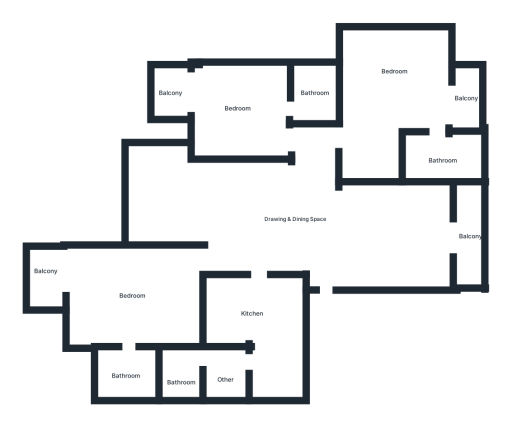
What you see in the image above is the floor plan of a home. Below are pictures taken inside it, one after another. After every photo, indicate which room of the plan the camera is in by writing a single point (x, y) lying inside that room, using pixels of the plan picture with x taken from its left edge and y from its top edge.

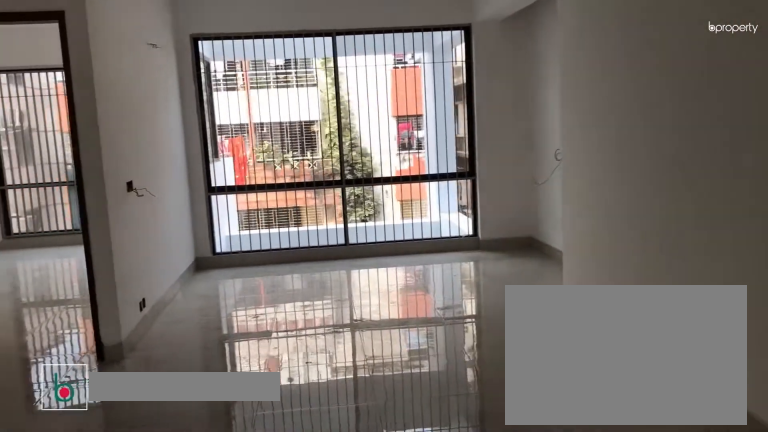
(273, 222)
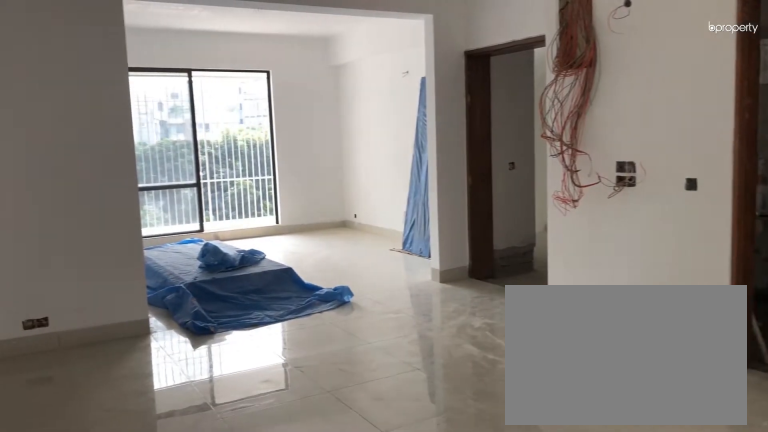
(273, 222)
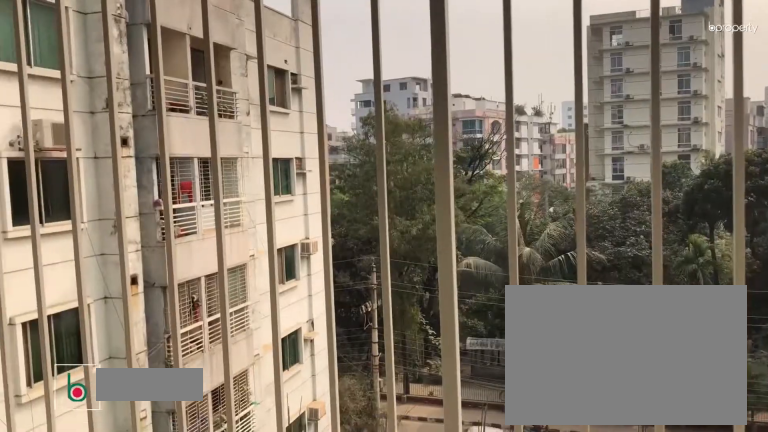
(467, 239)
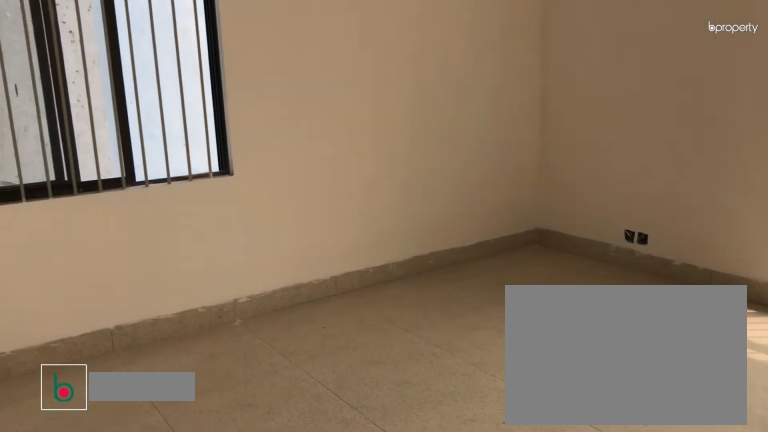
(386, 71)
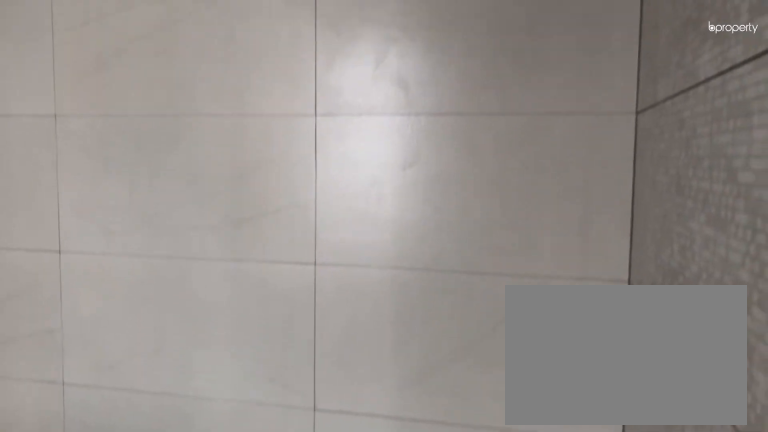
(438, 156)
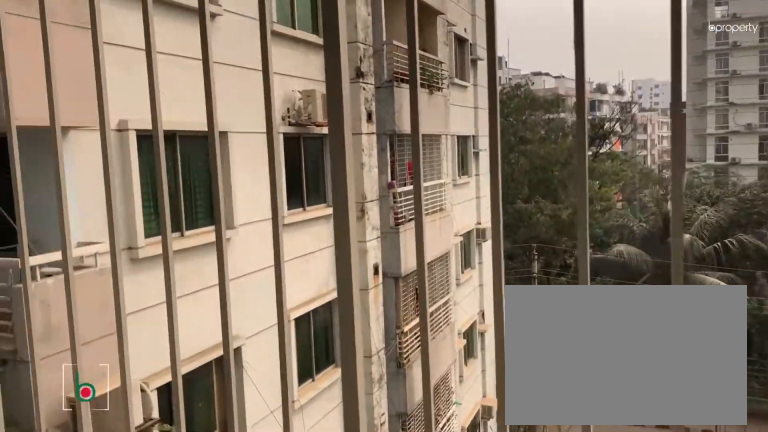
(469, 102)
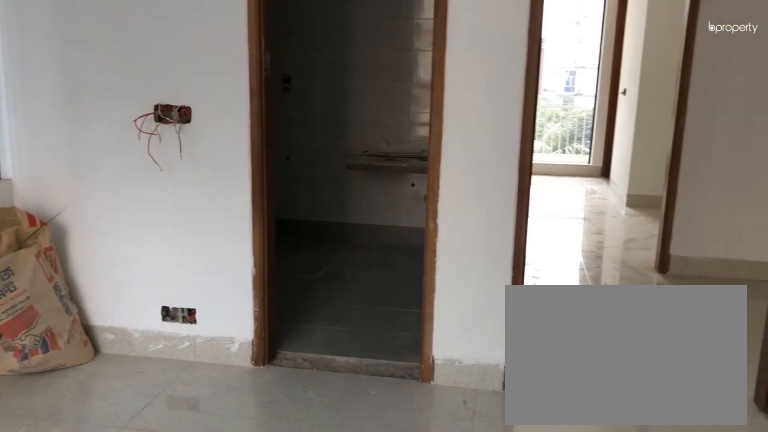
(236, 116)
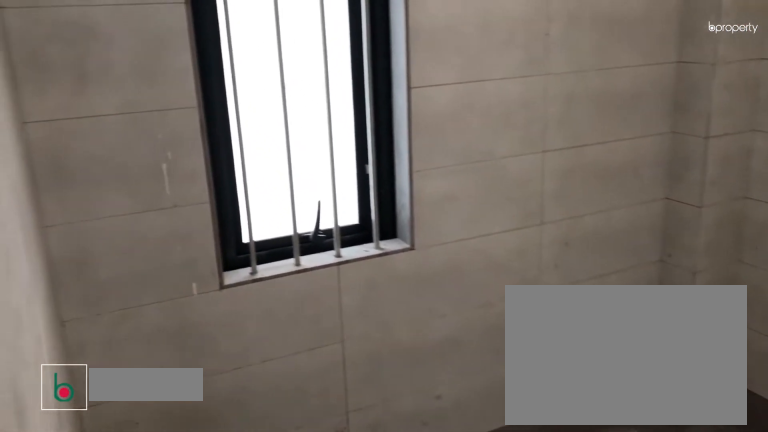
(318, 93)
